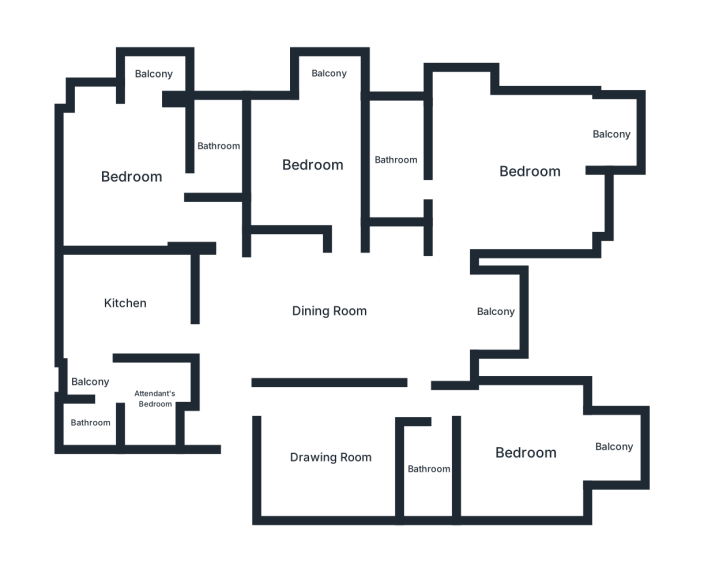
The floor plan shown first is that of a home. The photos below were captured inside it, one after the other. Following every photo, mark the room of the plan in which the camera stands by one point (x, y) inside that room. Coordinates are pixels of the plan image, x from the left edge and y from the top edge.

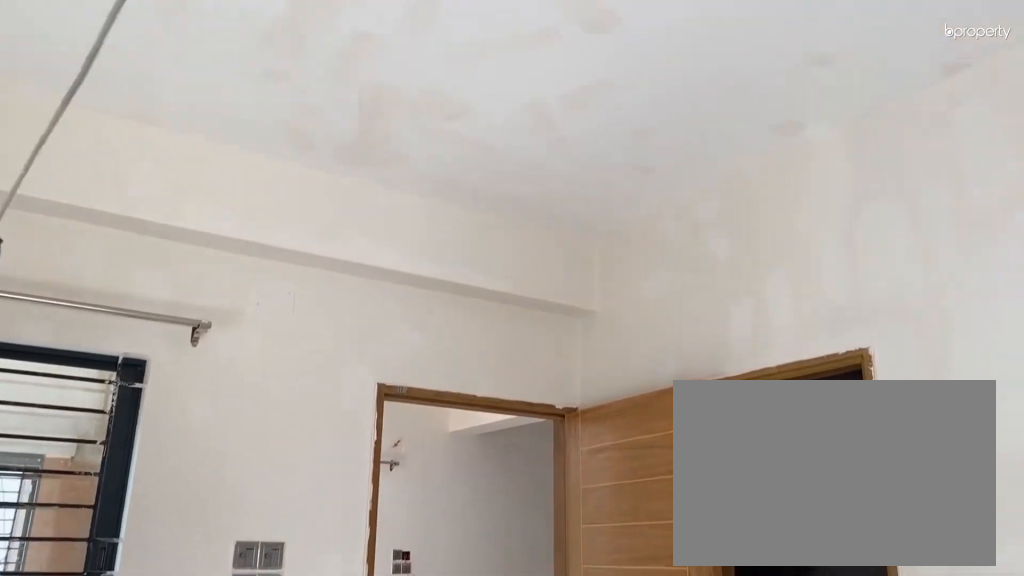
(528, 169)
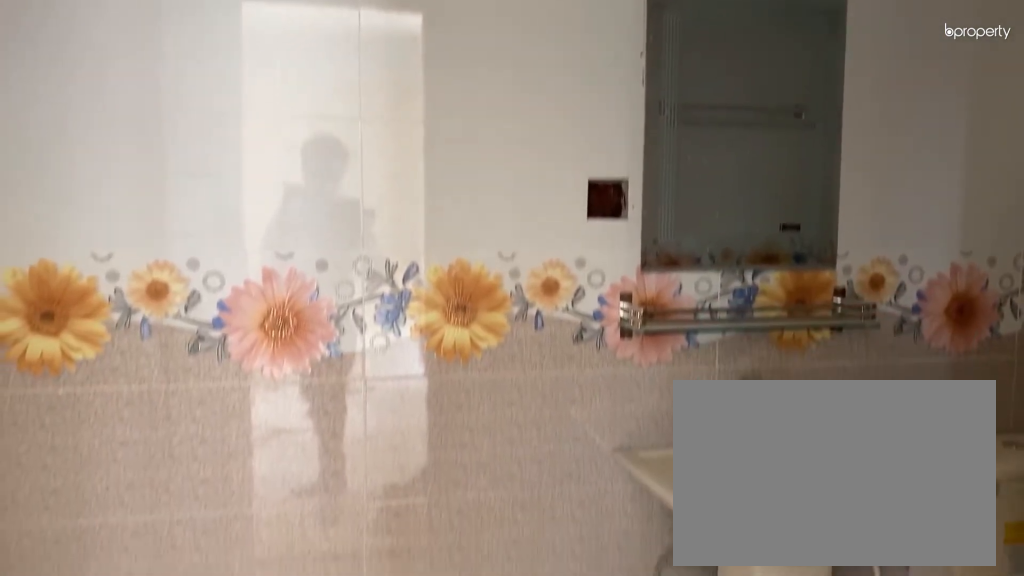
(397, 159)
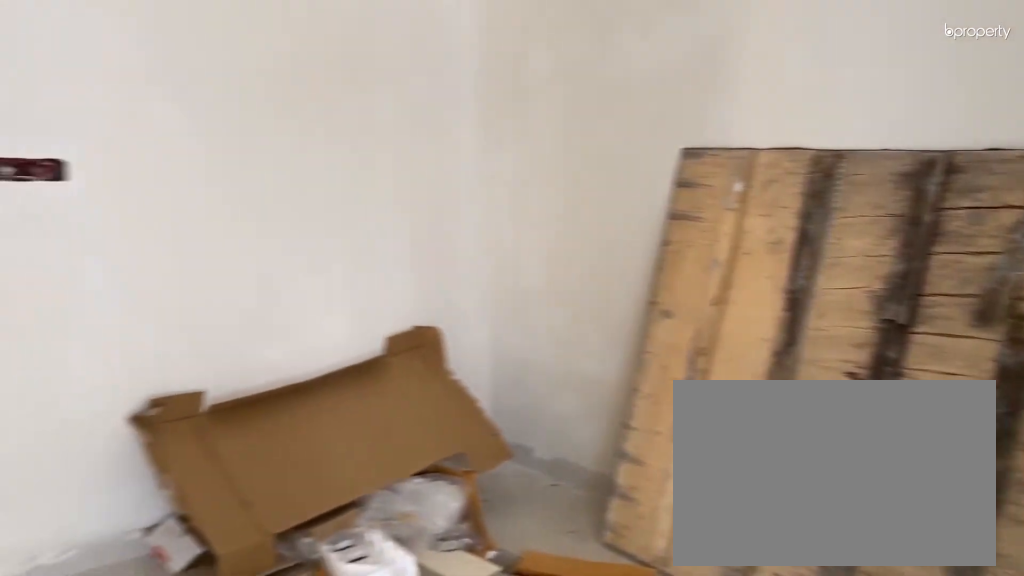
(312, 164)
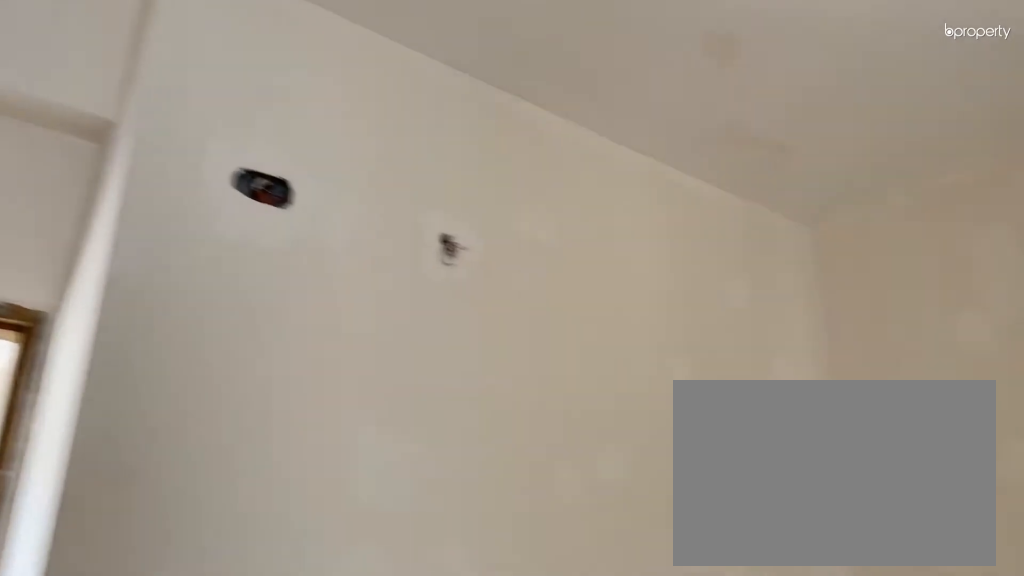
(312, 164)
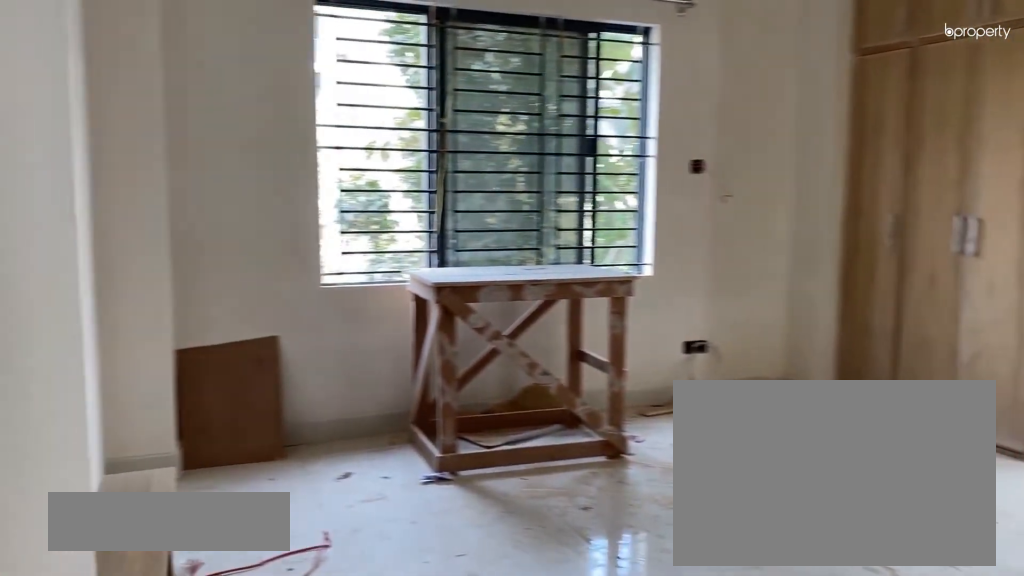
(130, 177)
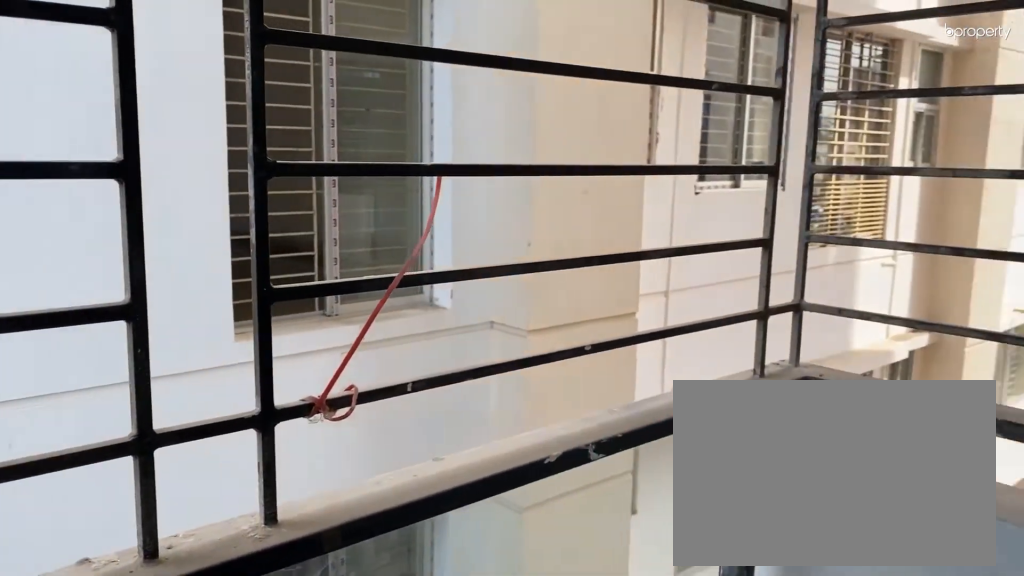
(155, 73)
